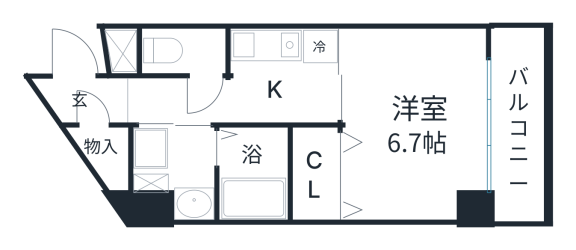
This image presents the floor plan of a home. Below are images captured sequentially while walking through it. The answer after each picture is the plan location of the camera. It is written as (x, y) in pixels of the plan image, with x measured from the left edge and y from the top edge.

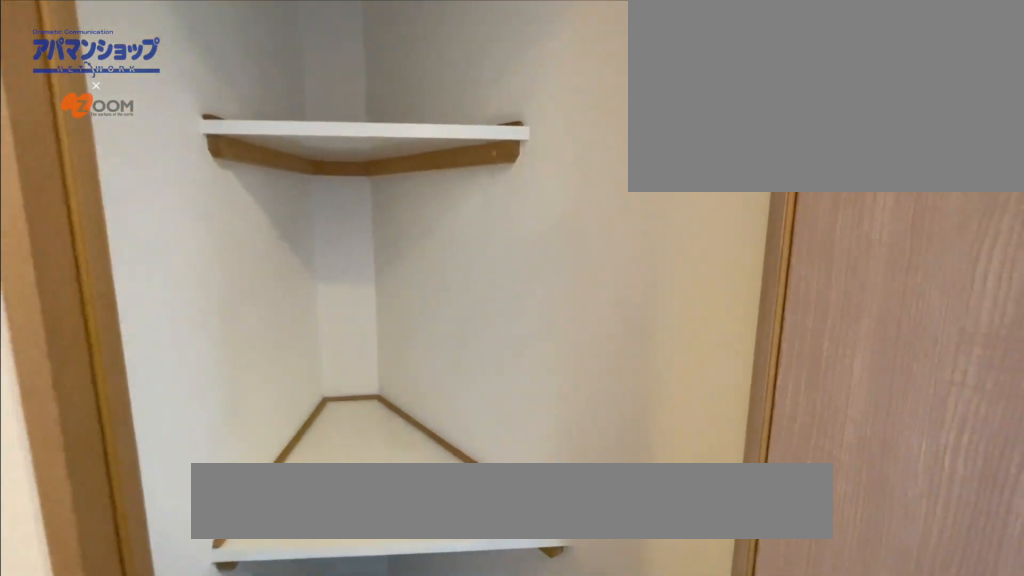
(90, 79)
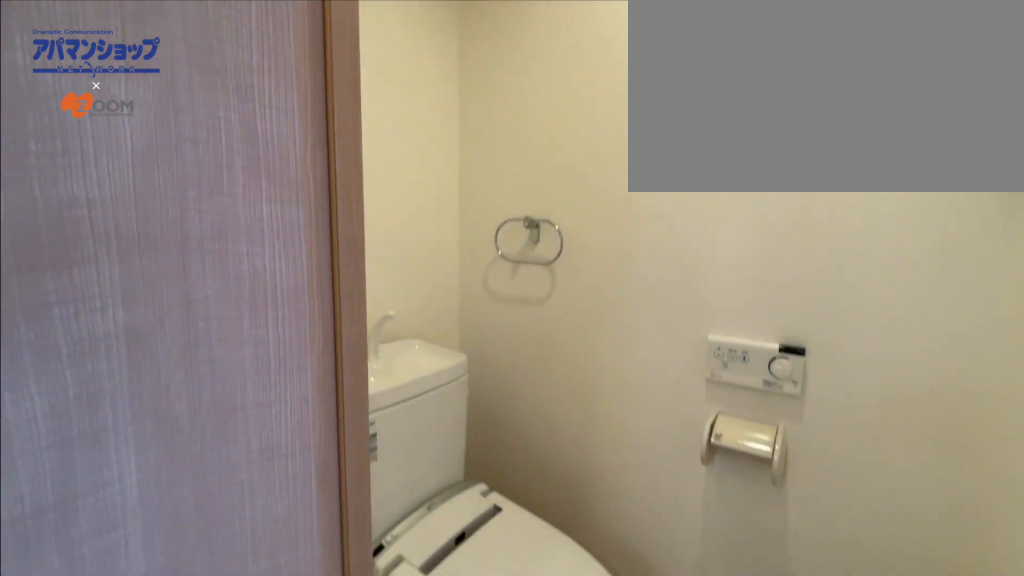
(228, 86)
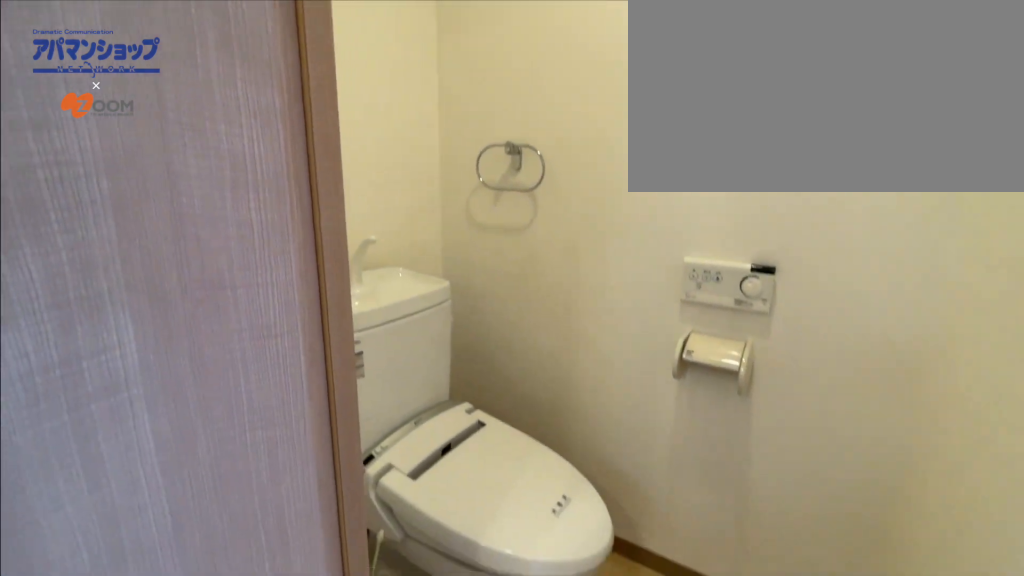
(228, 86)
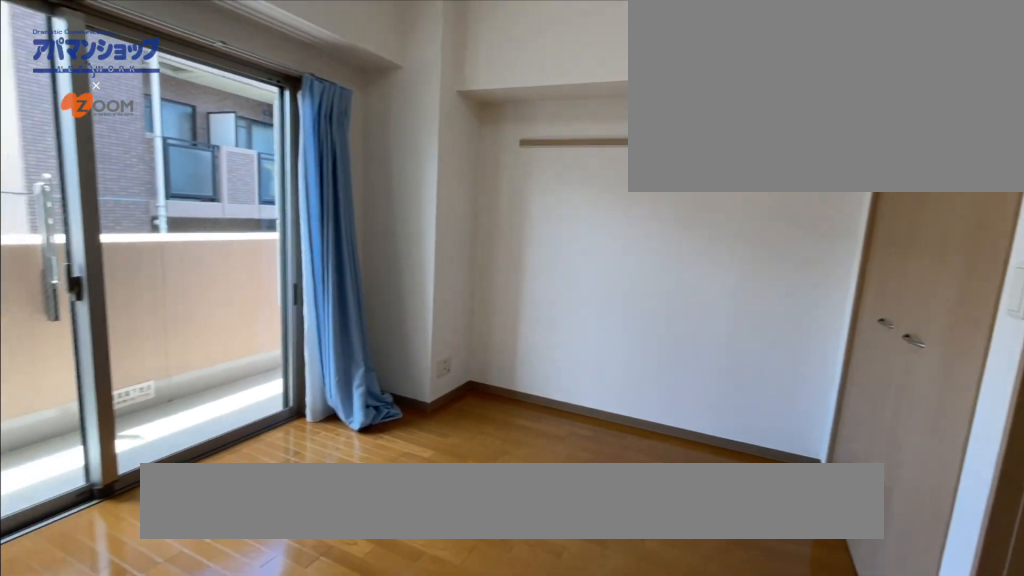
(359, 104)
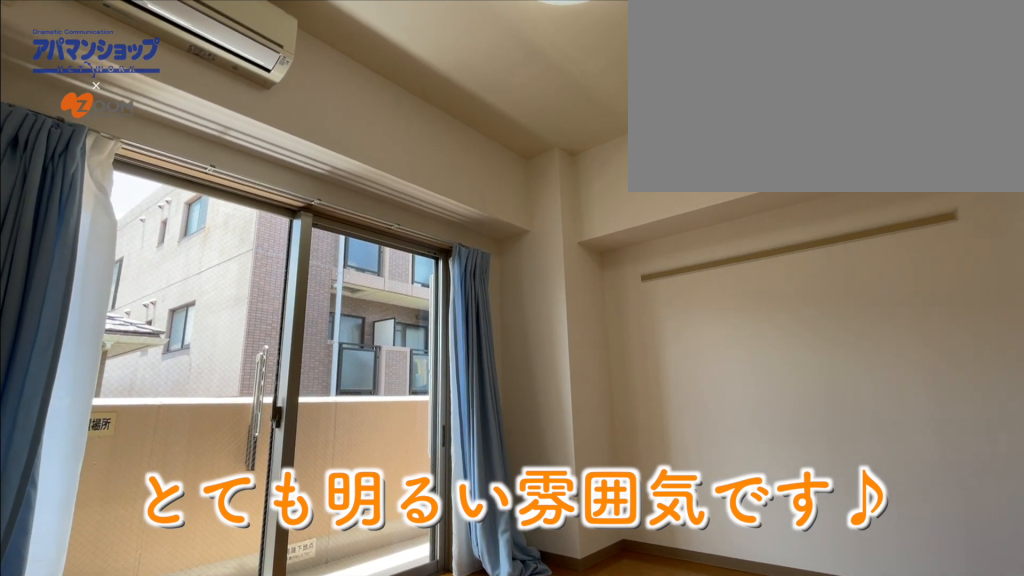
(358, 43)
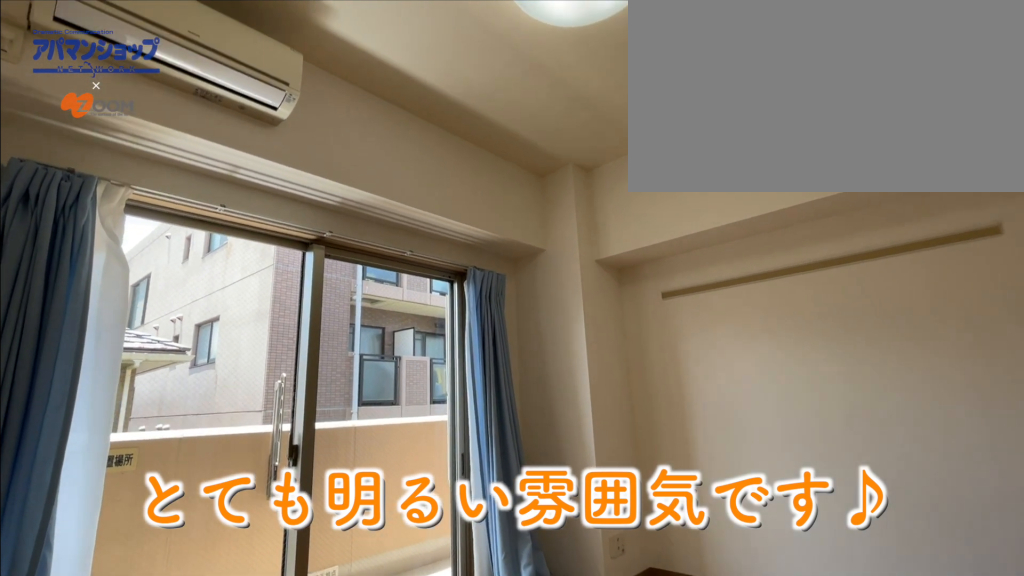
(358, 43)
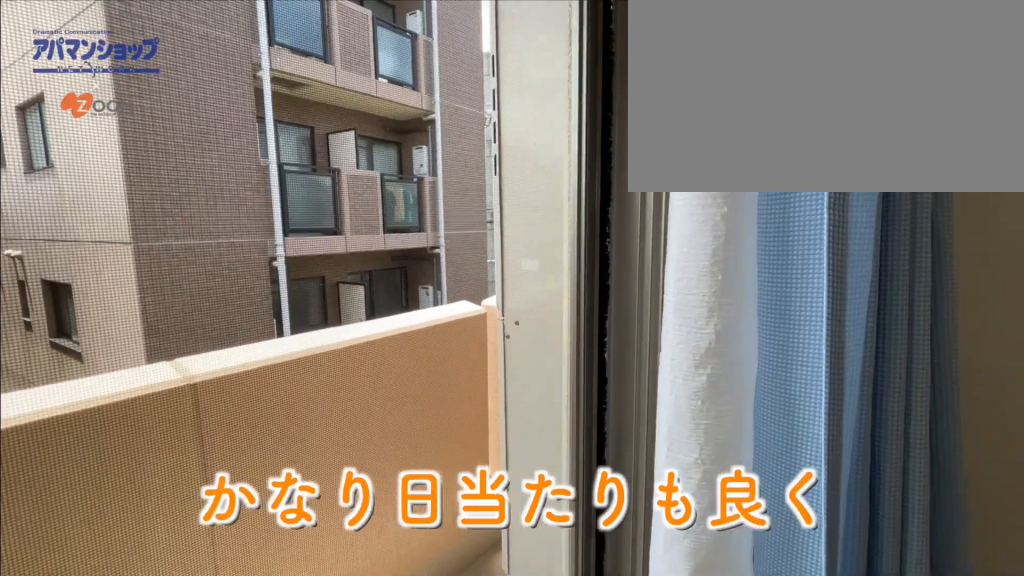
(474, 136)
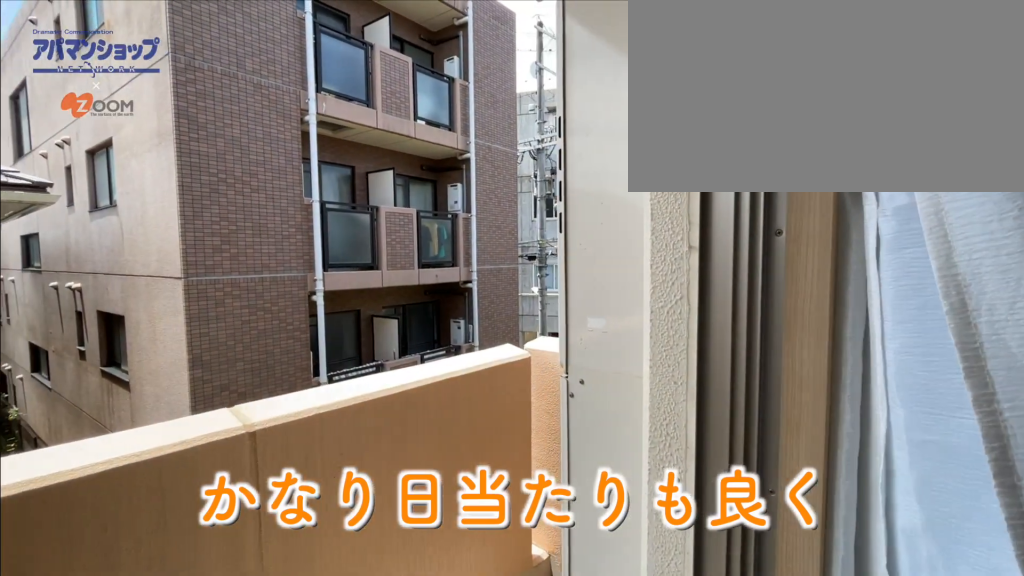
(474, 137)
